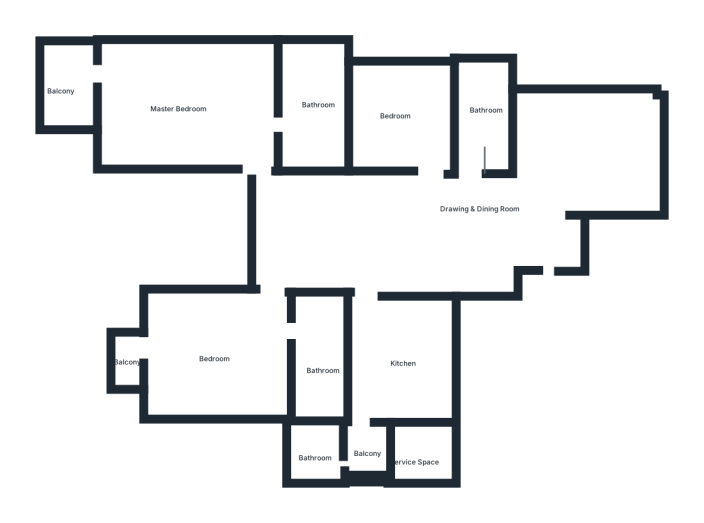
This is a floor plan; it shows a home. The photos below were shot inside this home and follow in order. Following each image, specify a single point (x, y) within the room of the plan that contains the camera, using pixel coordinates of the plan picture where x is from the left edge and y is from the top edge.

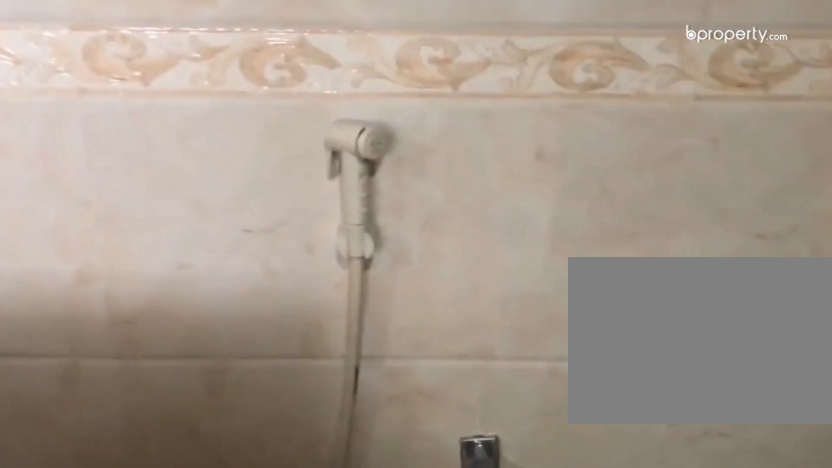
(316, 110)
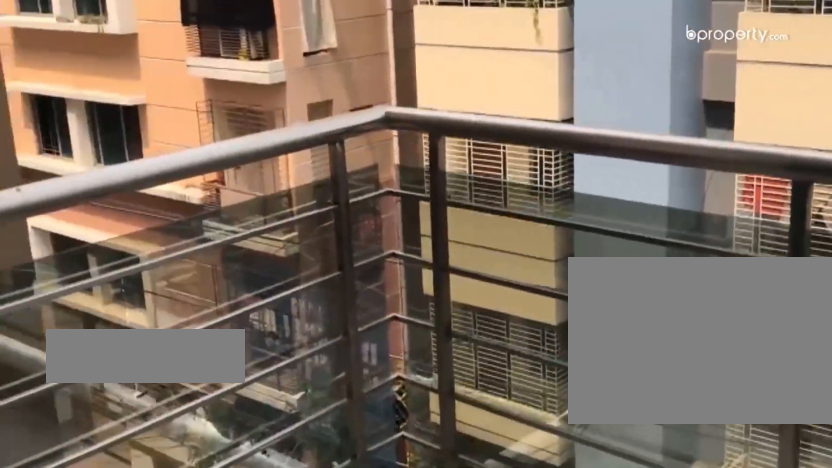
(74, 83)
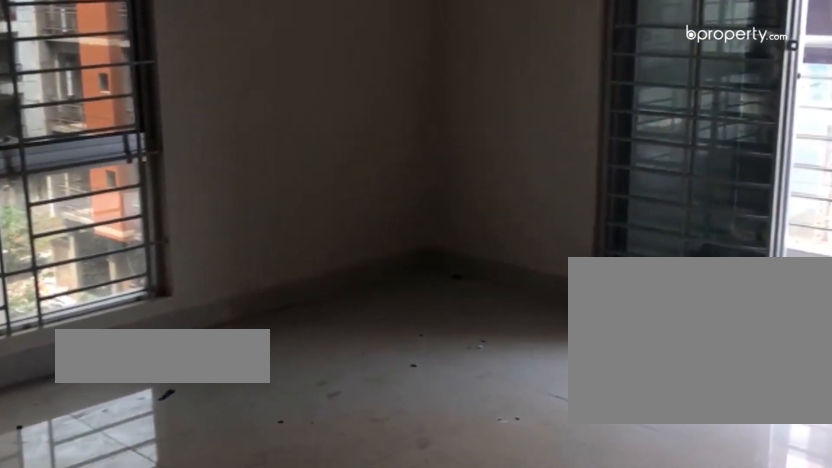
(233, 361)
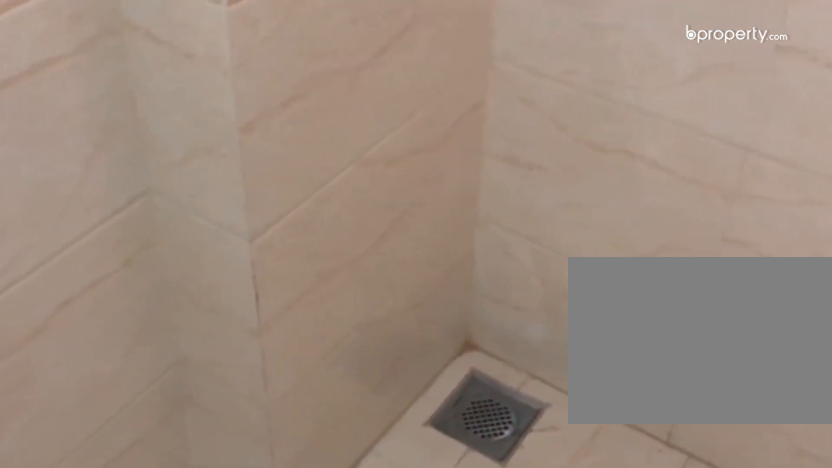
(318, 346)
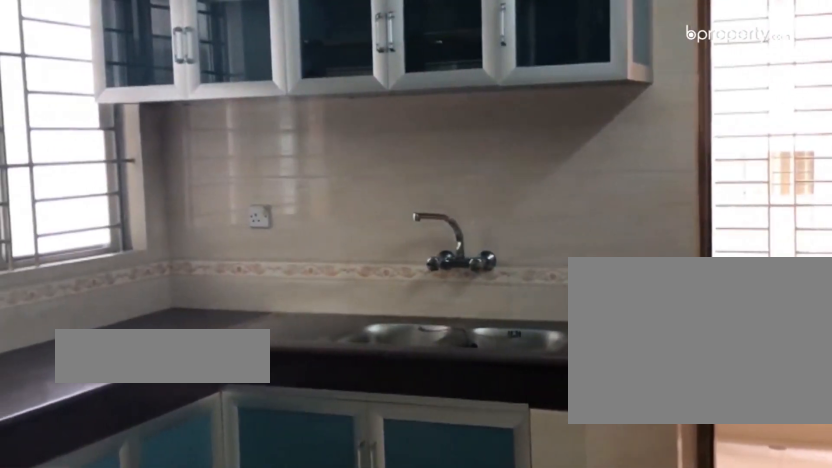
(398, 357)
